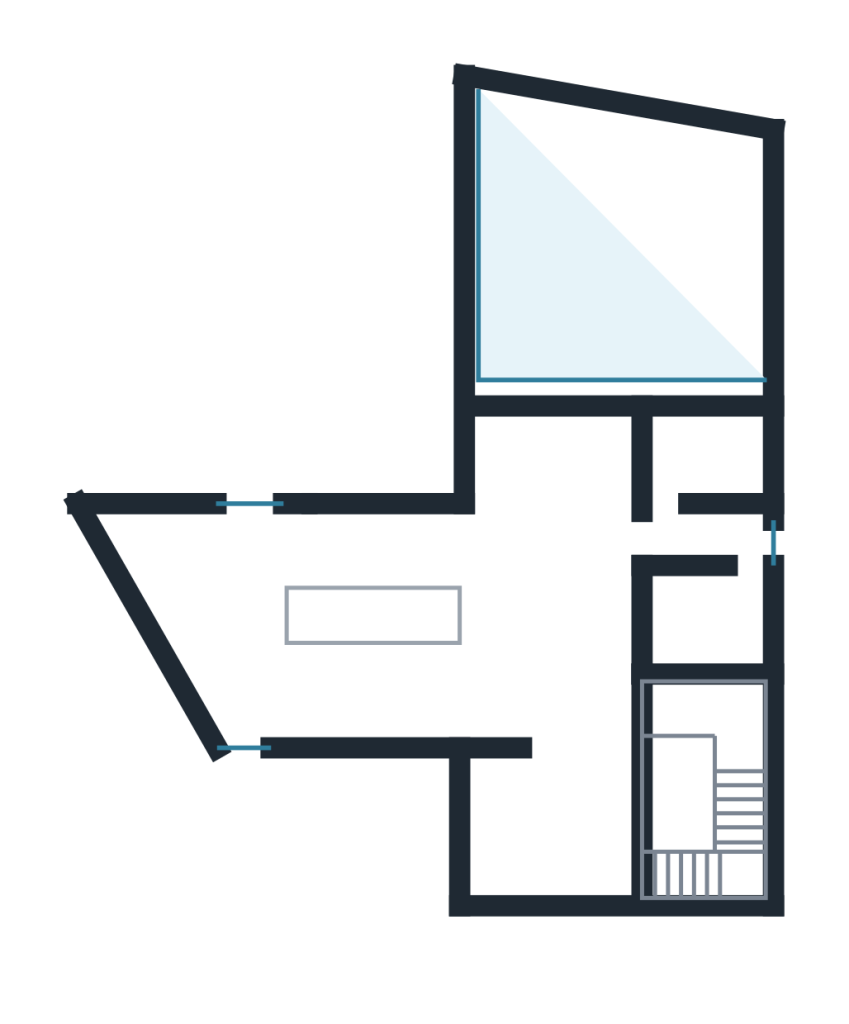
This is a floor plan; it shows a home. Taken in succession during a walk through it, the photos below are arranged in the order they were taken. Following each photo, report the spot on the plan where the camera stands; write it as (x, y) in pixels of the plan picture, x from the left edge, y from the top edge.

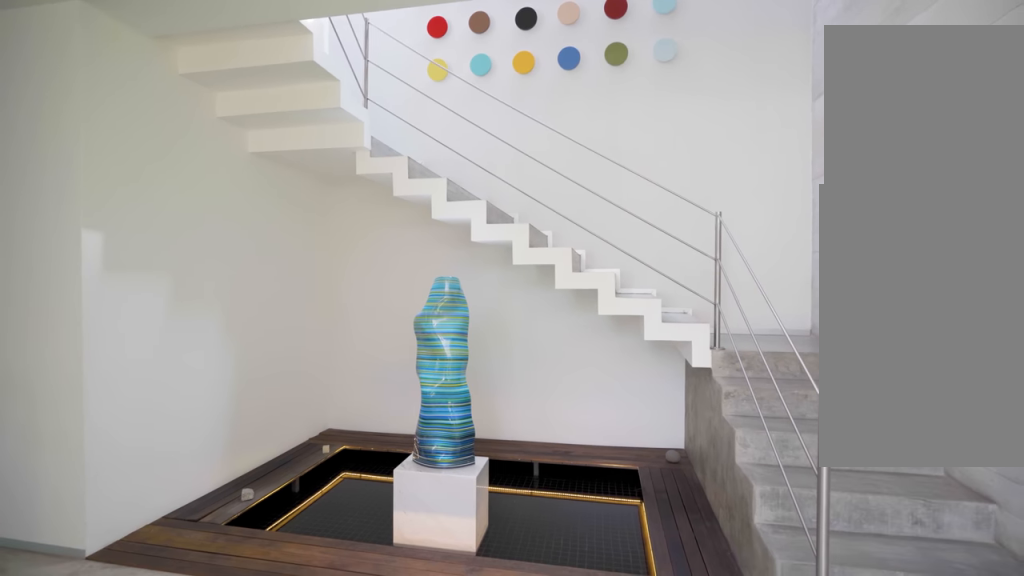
(512, 821)
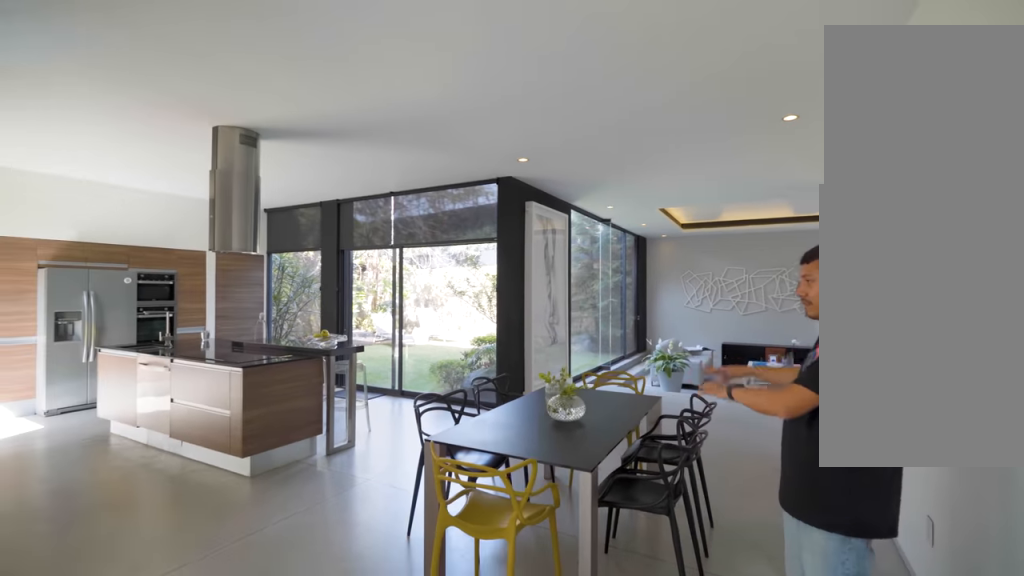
(581, 771)
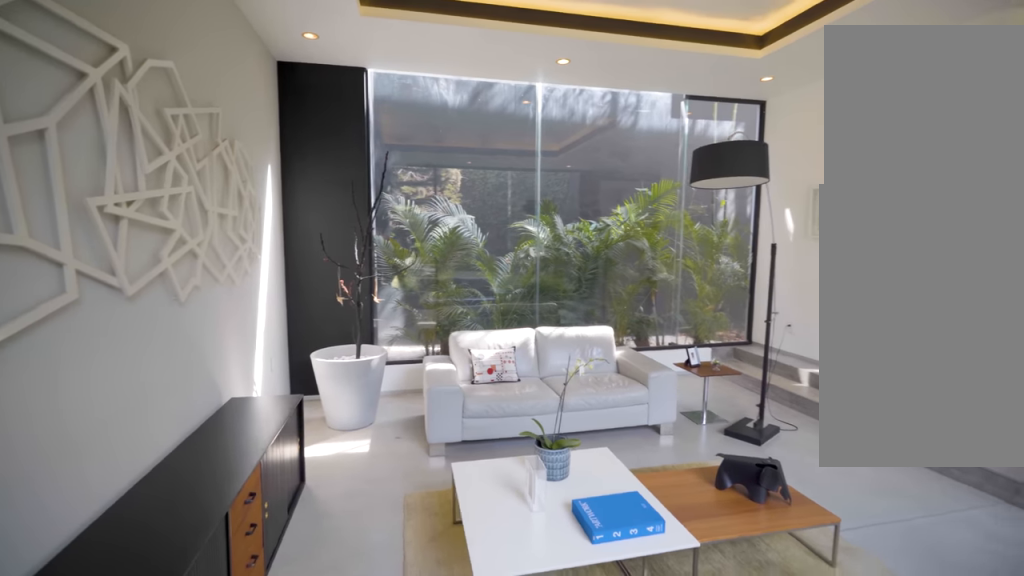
(523, 275)
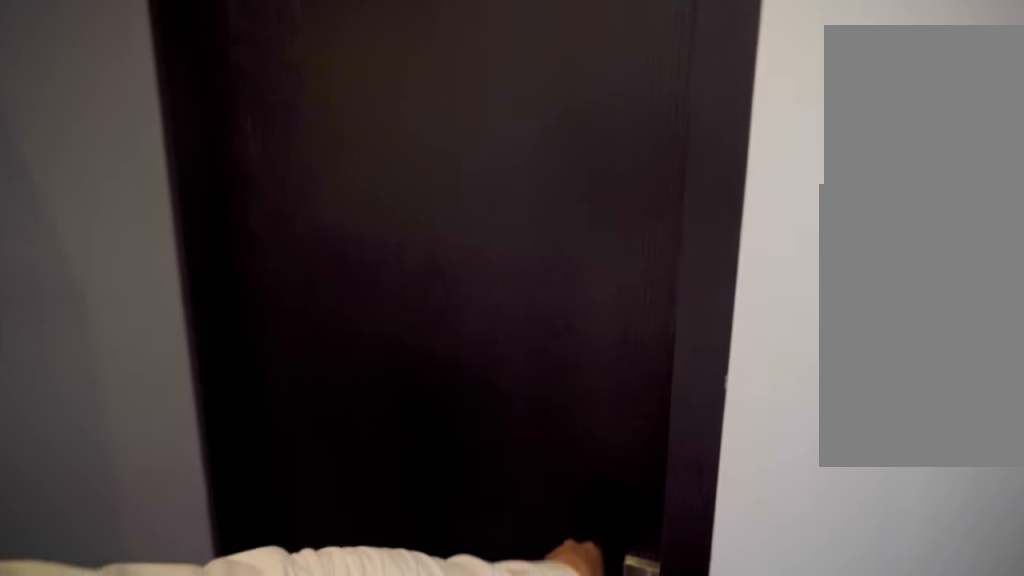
(719, 533)
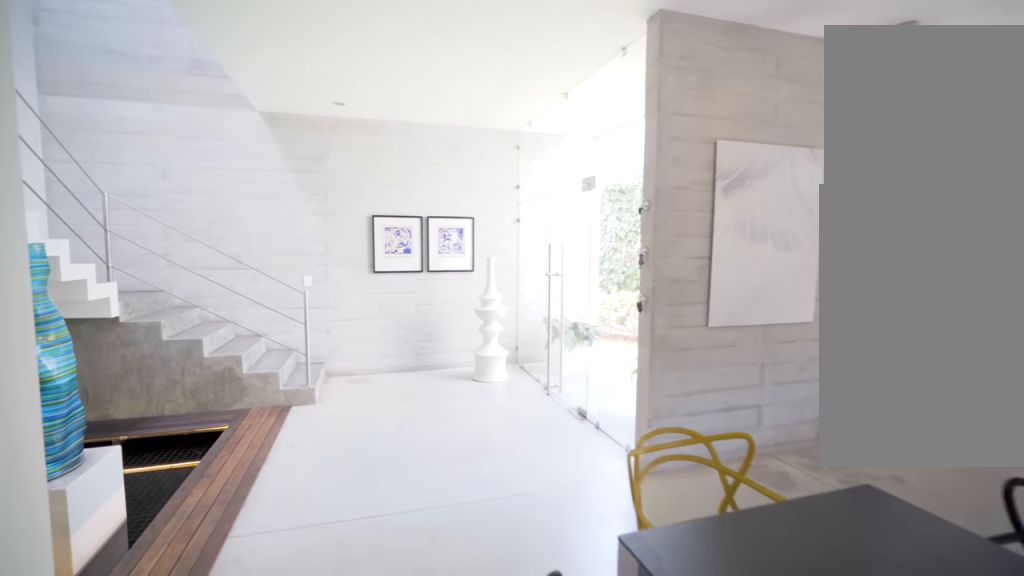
(584, 547)
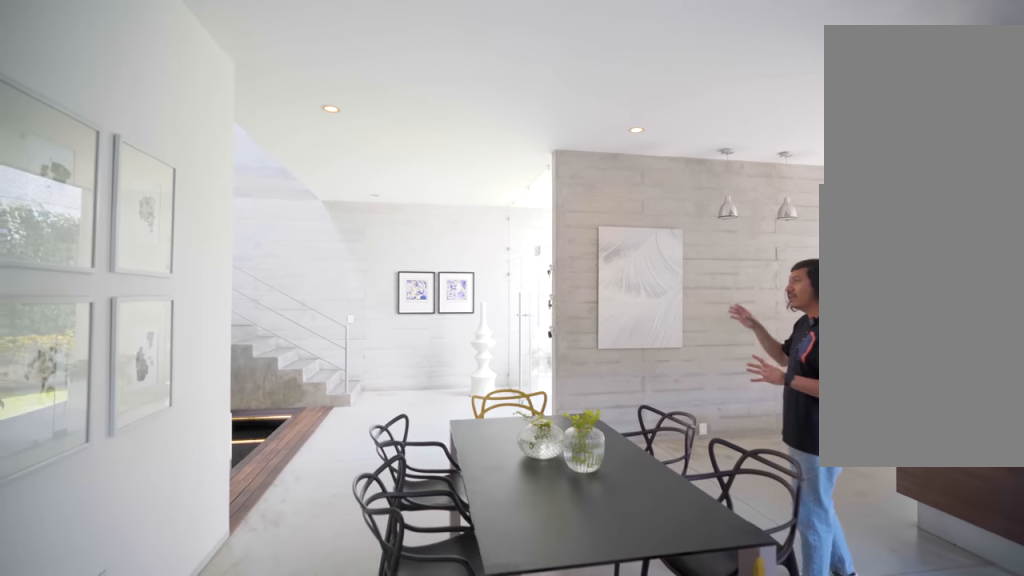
(594, 547)
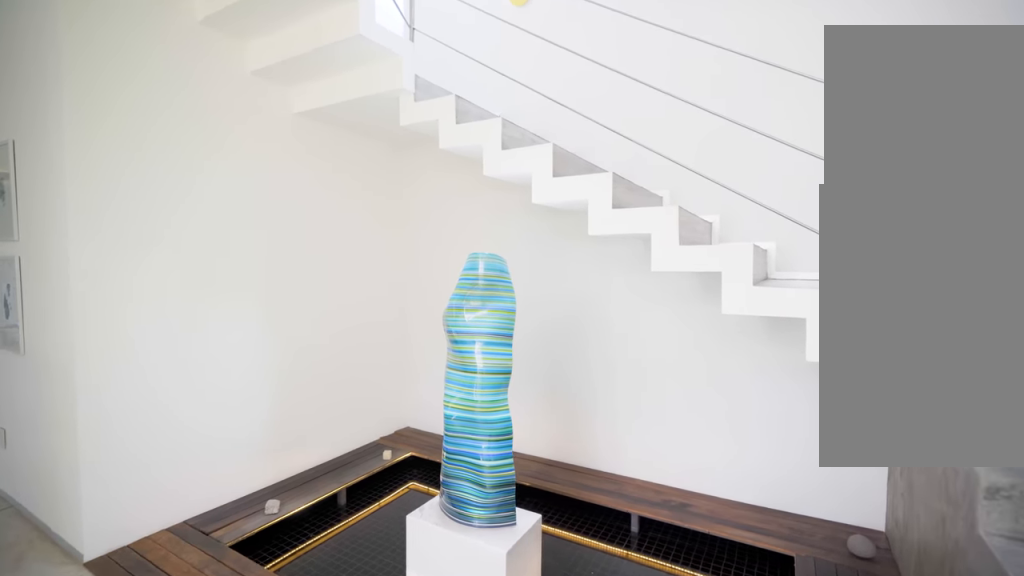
(567, 738)
